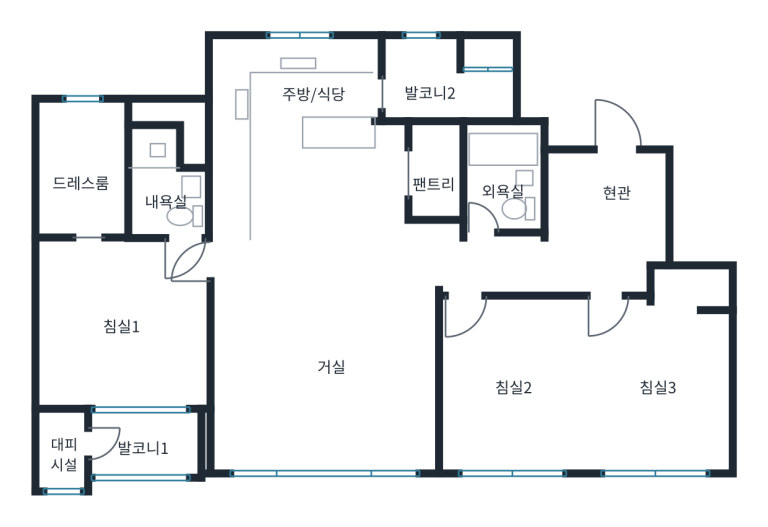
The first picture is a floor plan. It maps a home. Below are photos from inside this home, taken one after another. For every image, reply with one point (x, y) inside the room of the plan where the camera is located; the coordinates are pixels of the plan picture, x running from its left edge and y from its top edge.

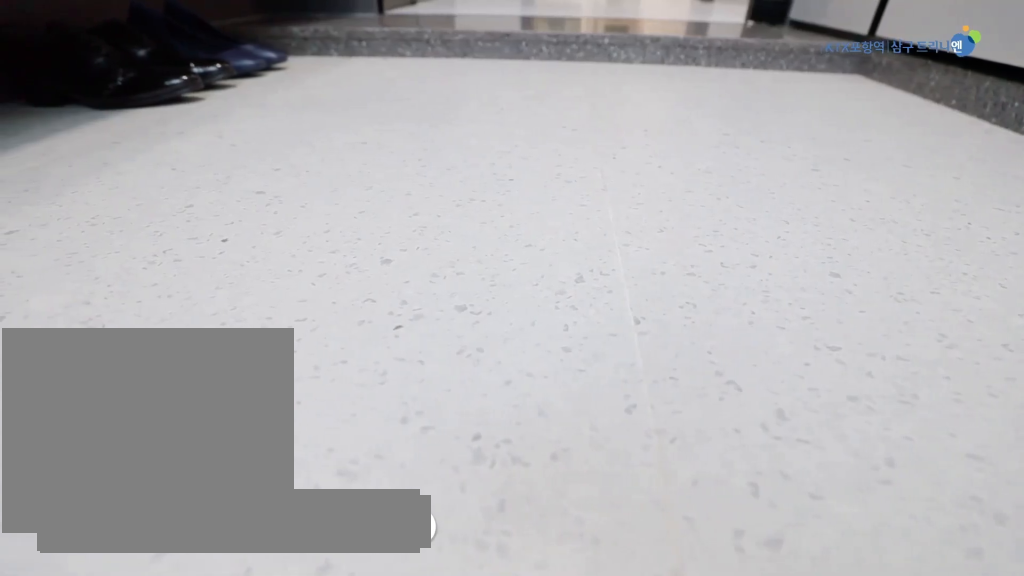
(607, 202)
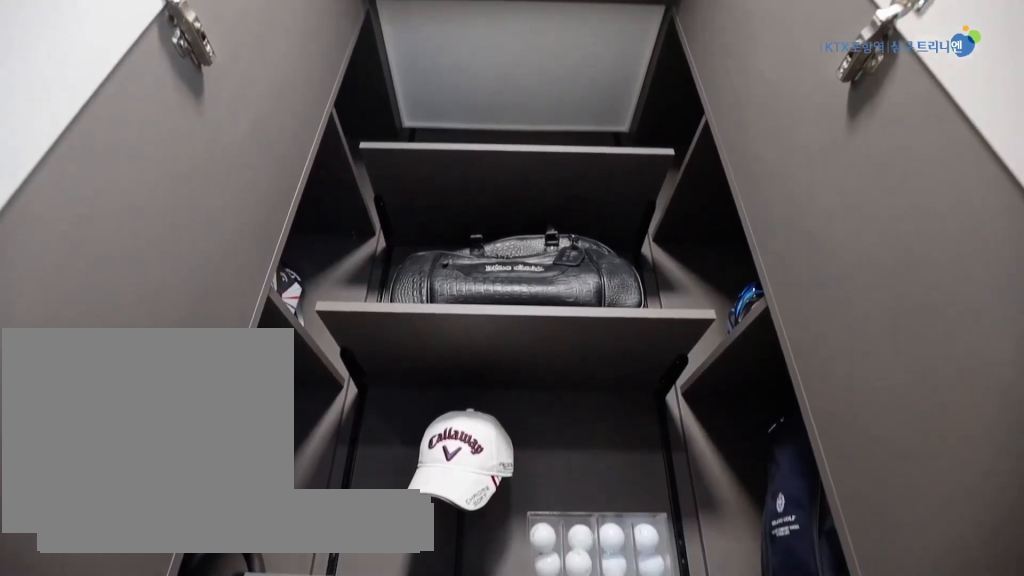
(606, 200)
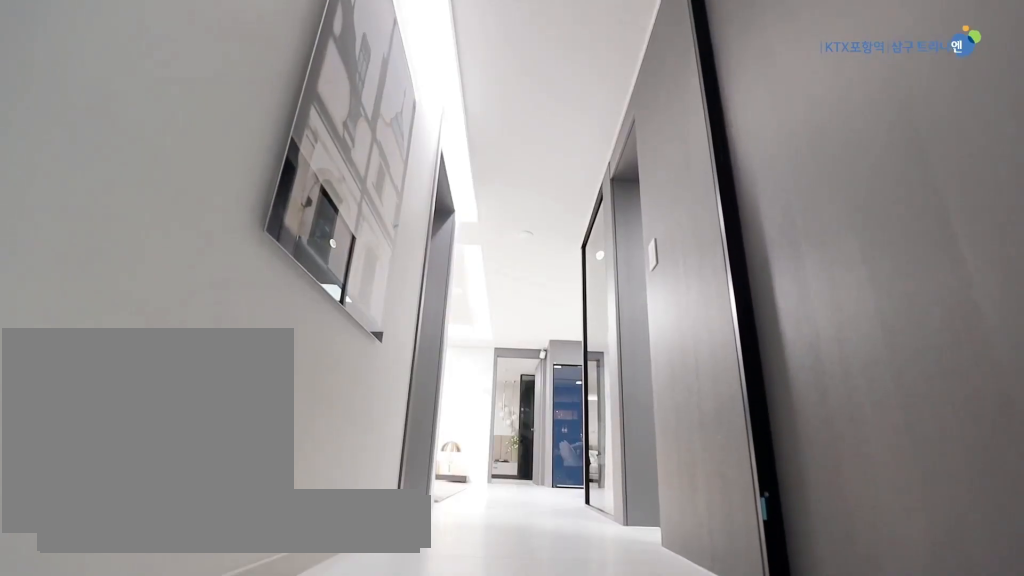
(536, 262)
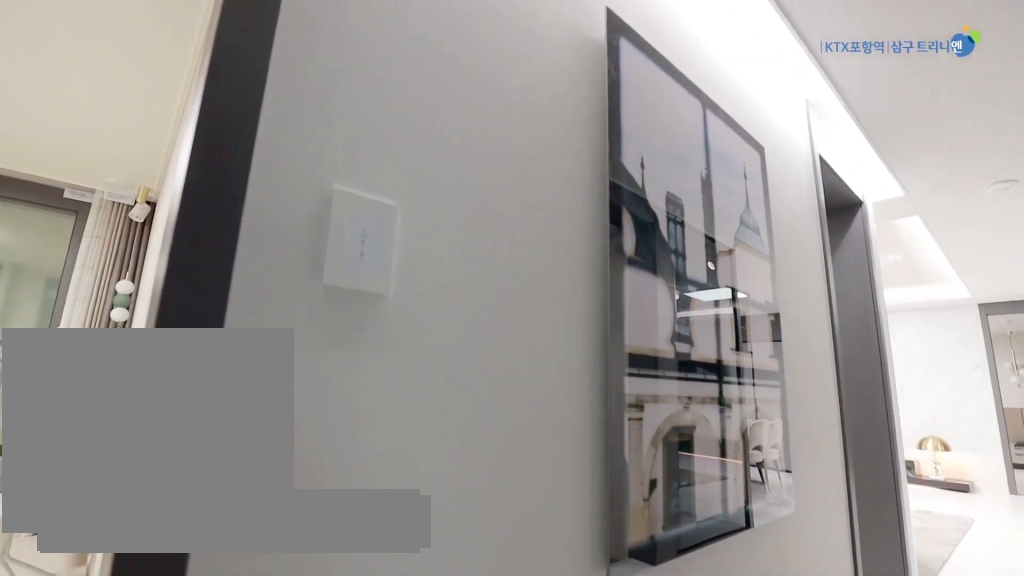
(537, 264)
